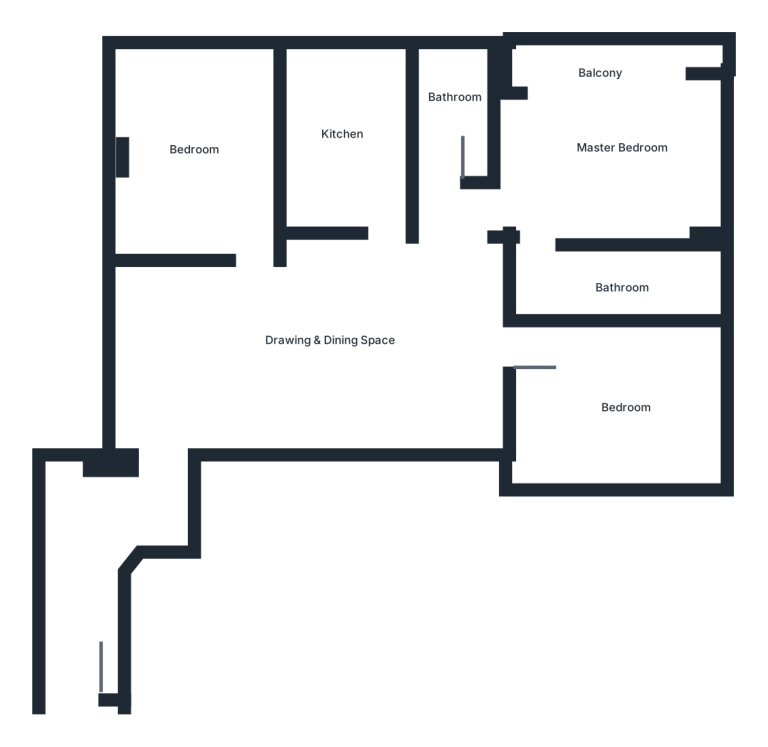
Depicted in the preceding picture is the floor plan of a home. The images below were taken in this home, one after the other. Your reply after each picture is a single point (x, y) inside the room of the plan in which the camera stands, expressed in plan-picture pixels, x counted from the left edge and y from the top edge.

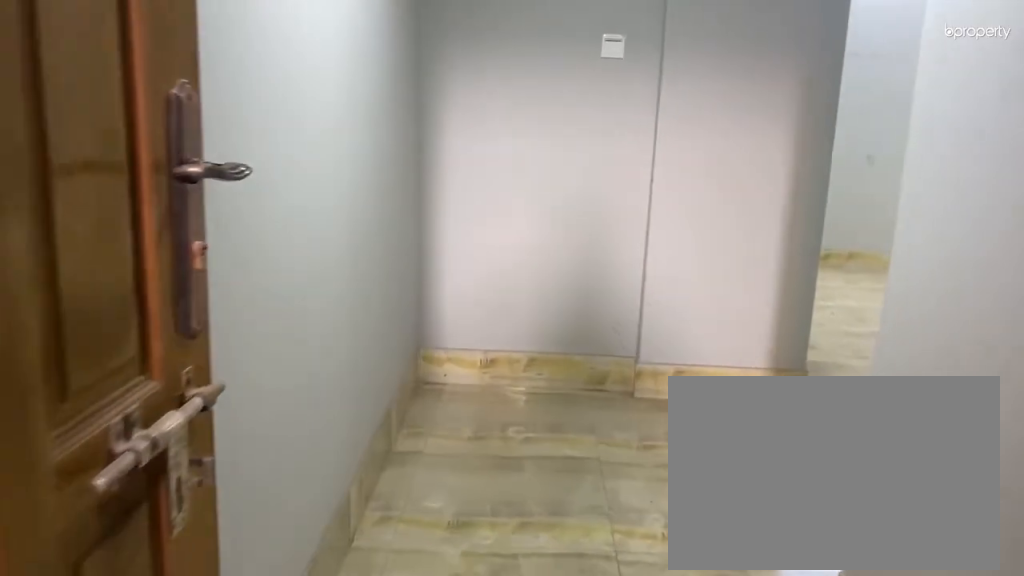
(78, 623)
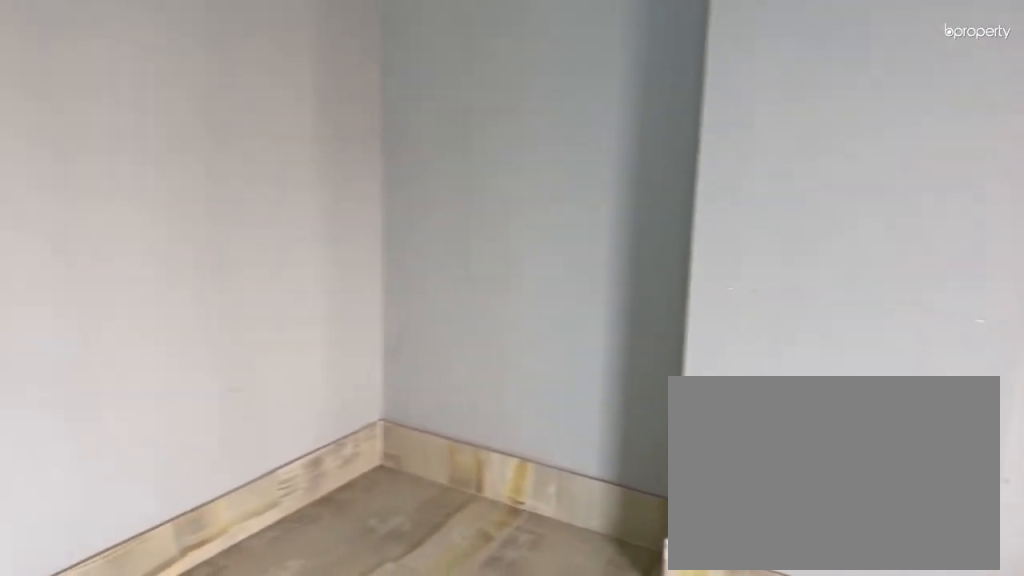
(185, 175)
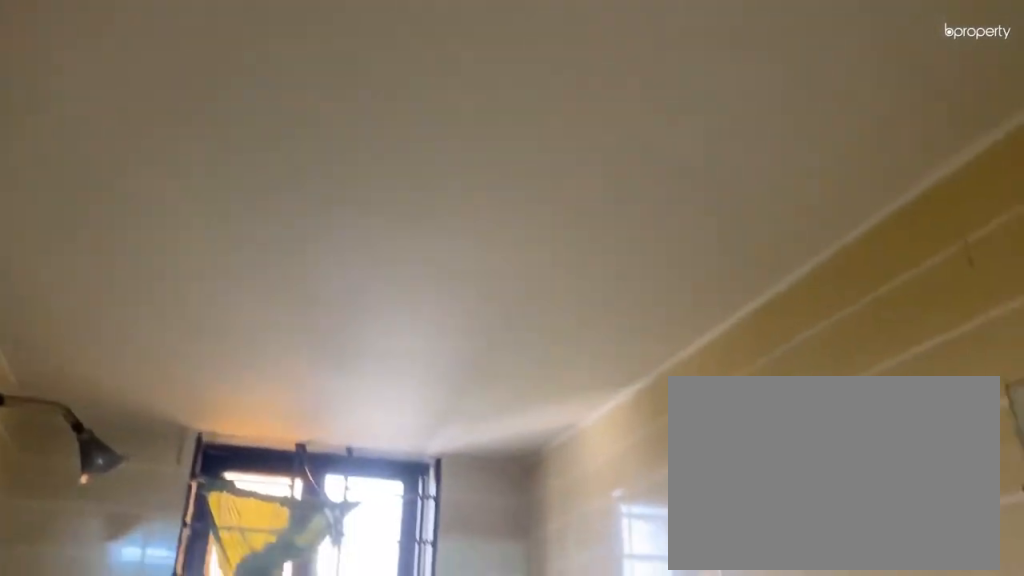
(446, 127)
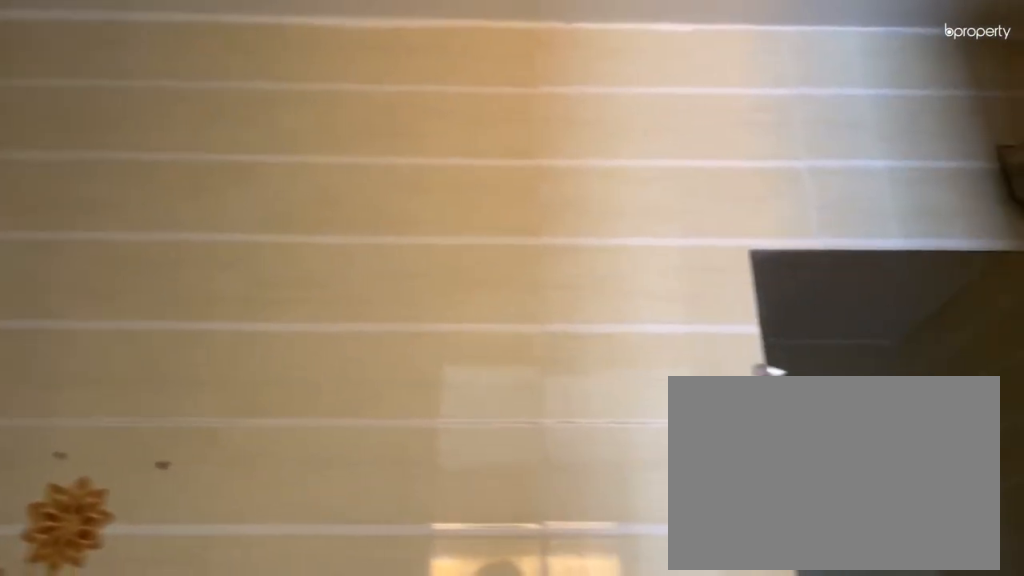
(613, 289)
